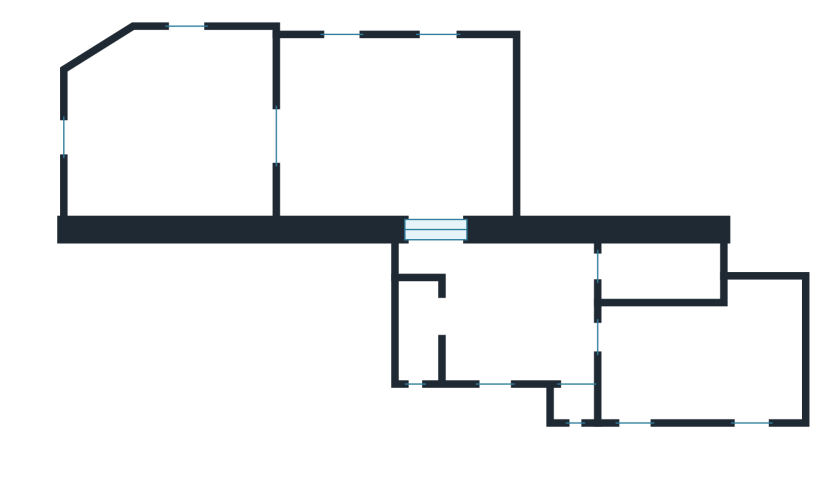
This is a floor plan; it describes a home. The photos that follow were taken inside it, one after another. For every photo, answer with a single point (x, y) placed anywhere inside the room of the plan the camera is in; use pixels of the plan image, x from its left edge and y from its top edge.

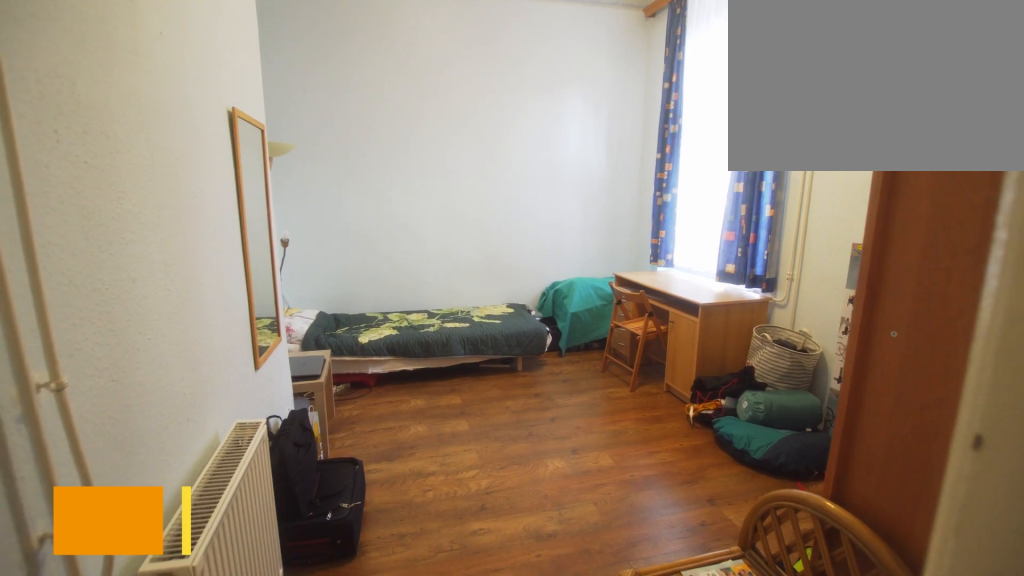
(713, 368)
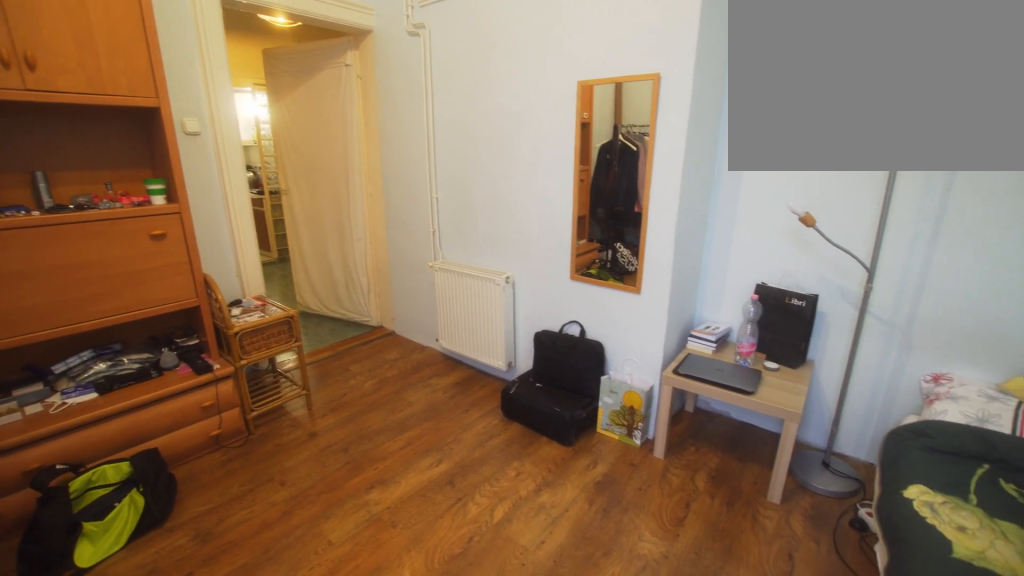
(713, 368)
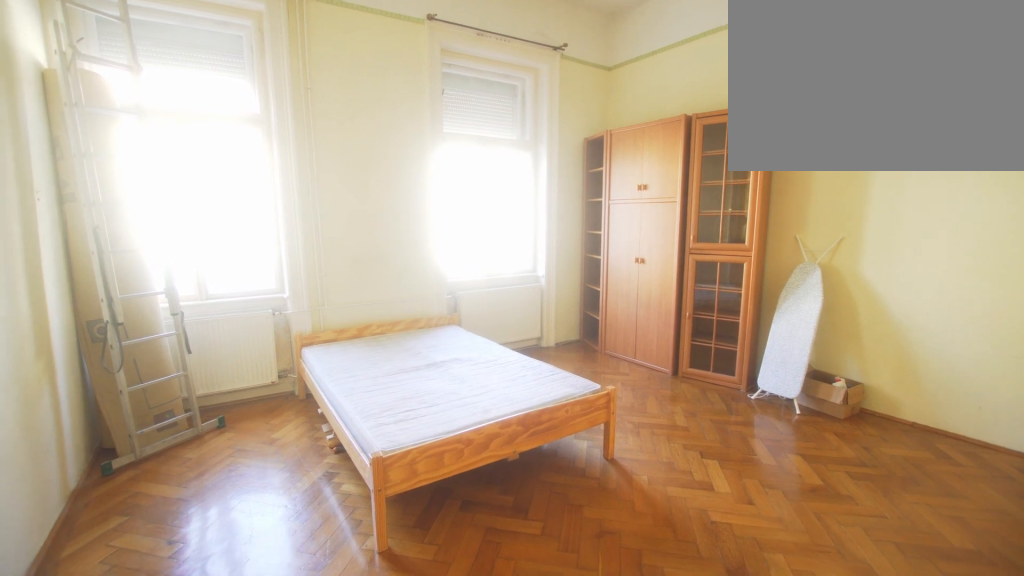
(401, 135)
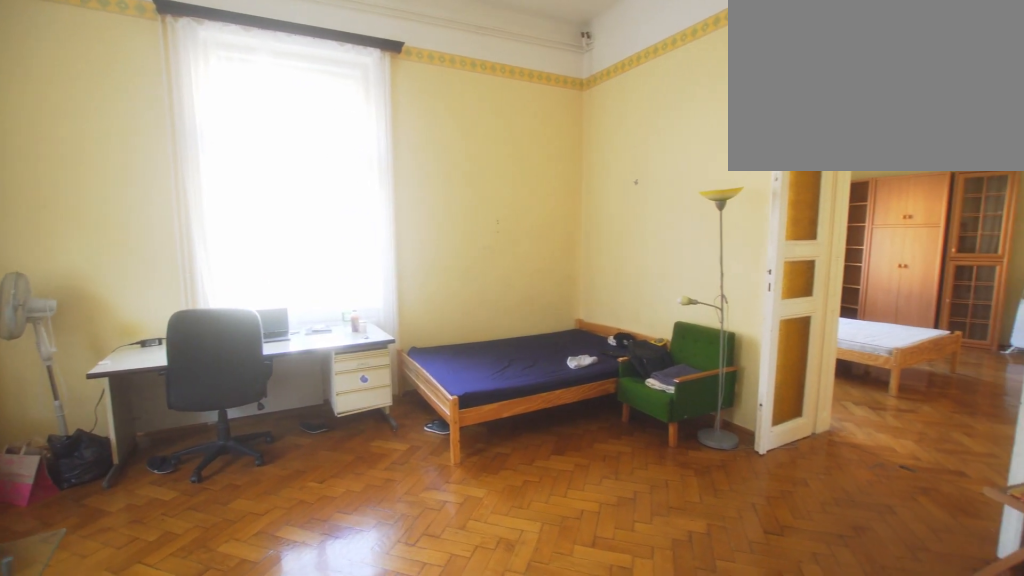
(173, 135)
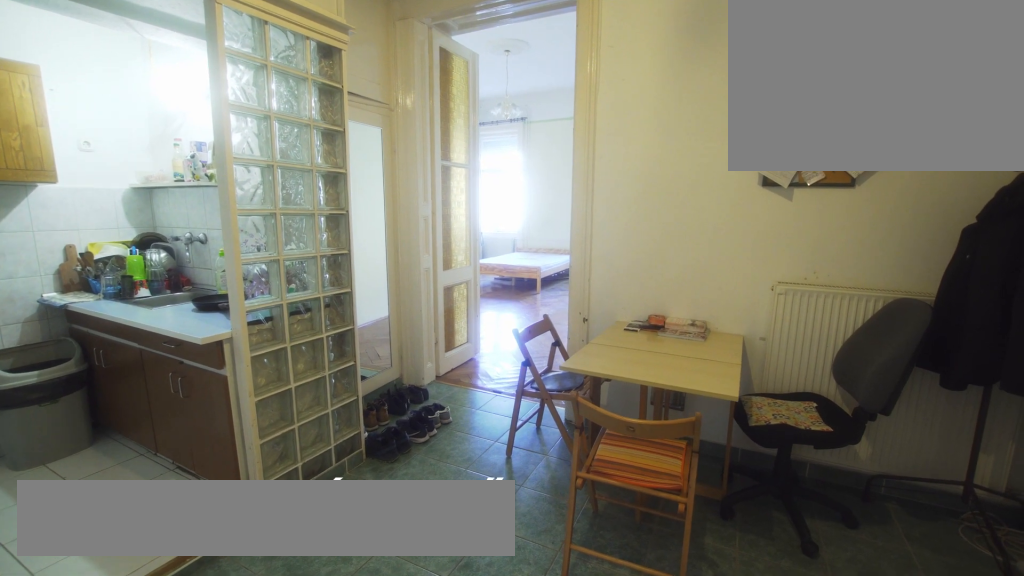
(499, 317)
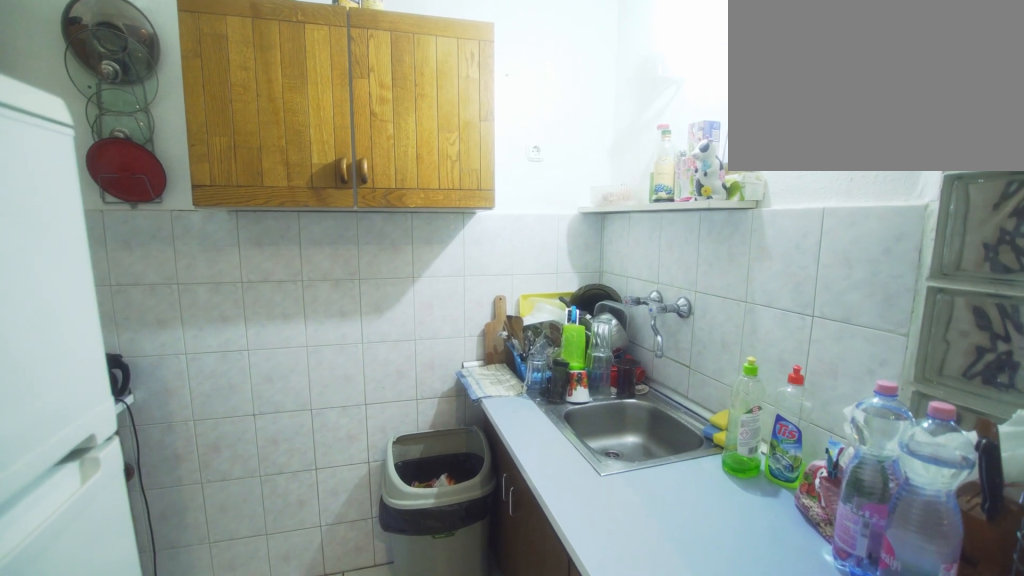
(421, 321)
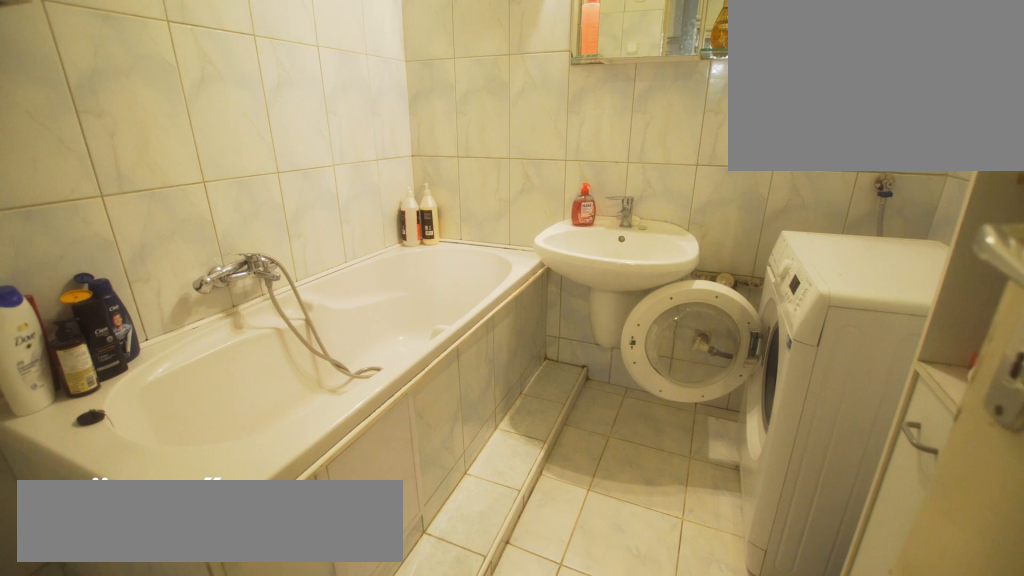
(659, 264)
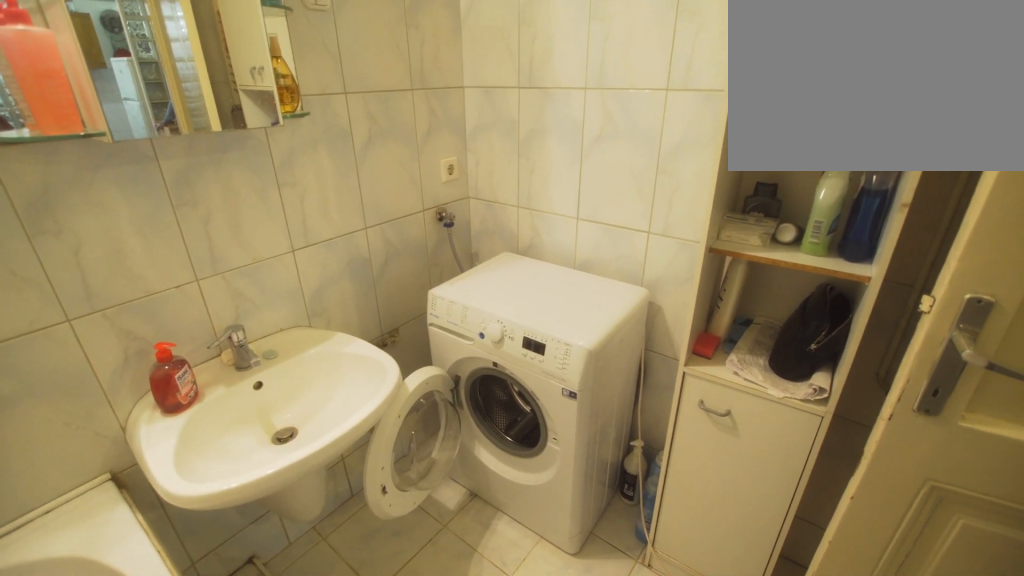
(658, 264)
